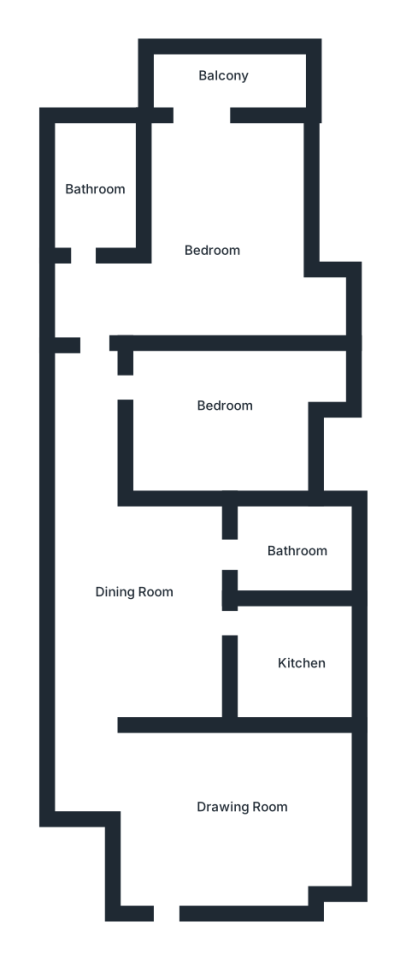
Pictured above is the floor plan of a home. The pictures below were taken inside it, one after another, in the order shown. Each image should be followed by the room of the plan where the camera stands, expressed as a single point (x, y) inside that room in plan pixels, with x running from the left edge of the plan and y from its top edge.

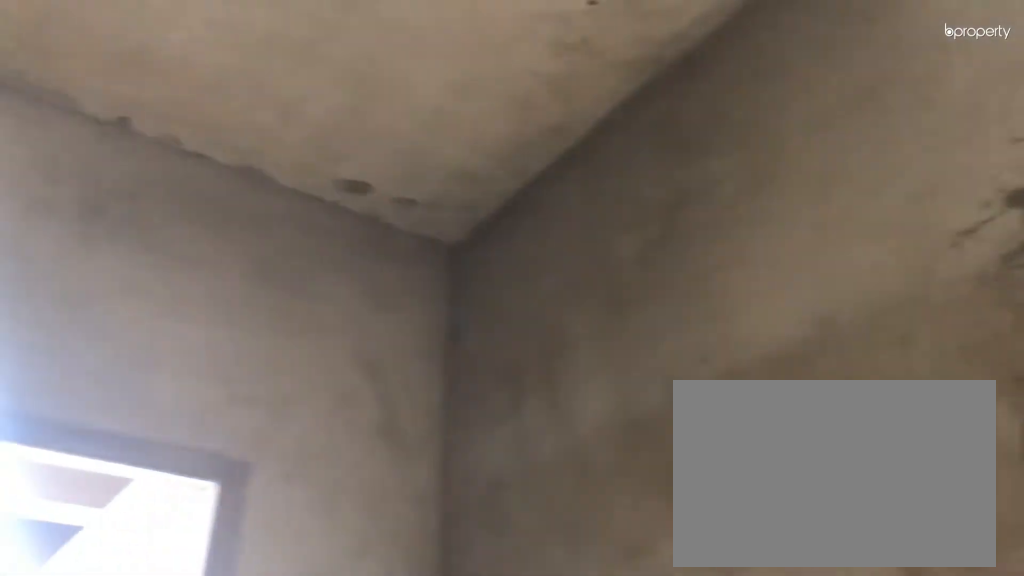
(168, 626)
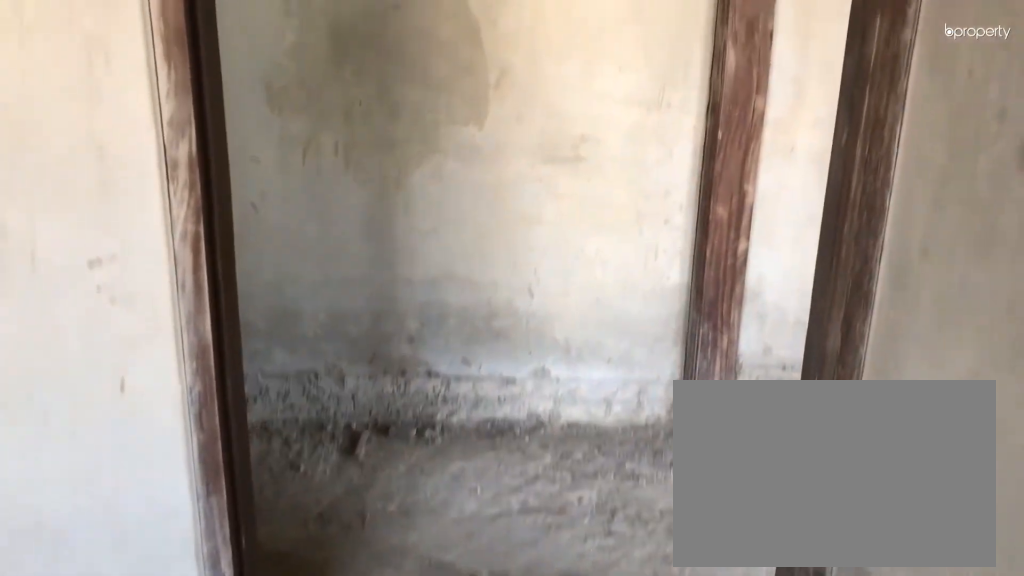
(207, 402)
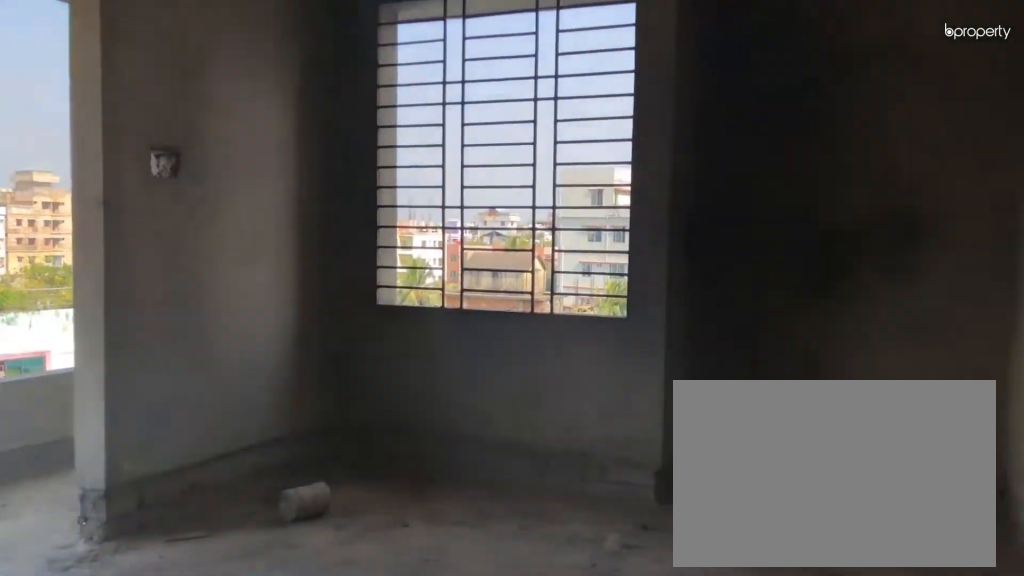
(203, 201)
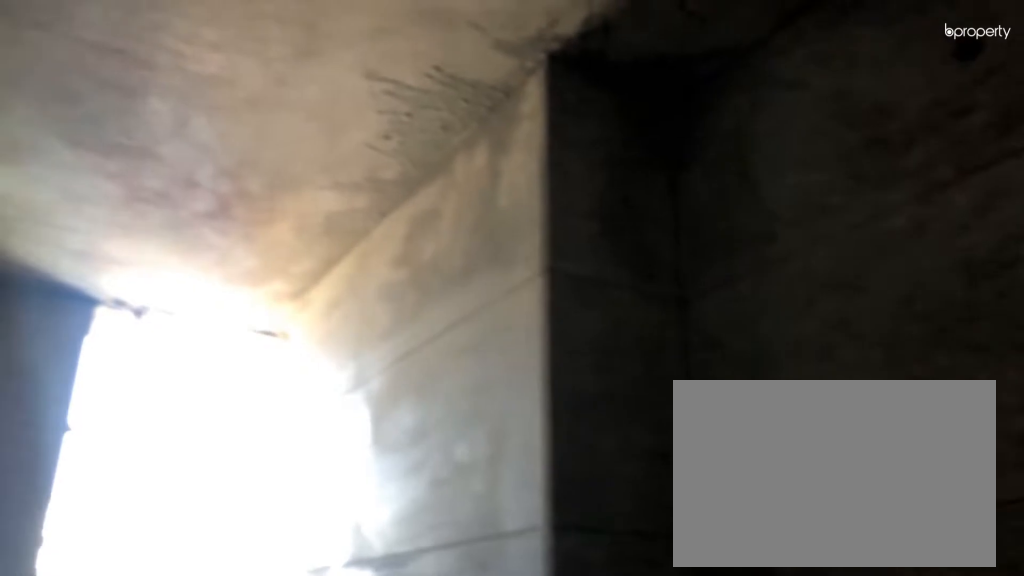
(203, 201)
